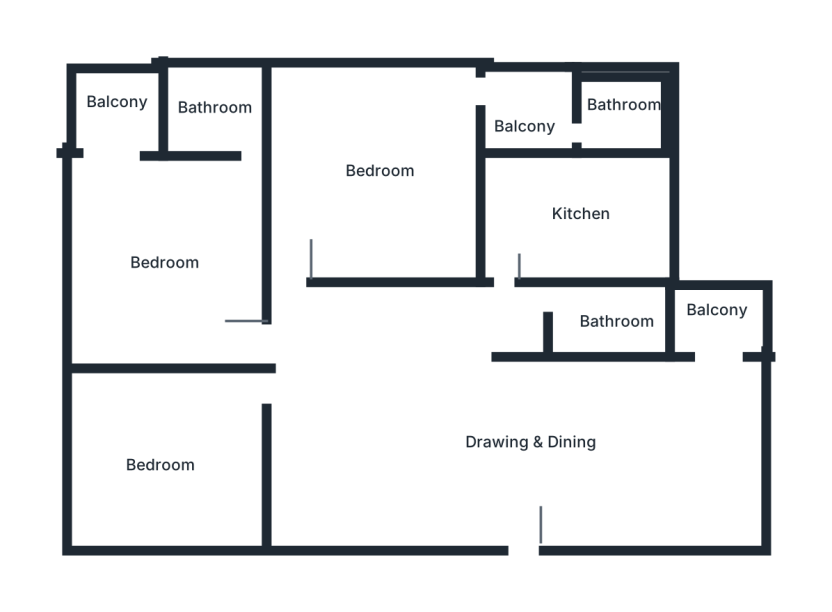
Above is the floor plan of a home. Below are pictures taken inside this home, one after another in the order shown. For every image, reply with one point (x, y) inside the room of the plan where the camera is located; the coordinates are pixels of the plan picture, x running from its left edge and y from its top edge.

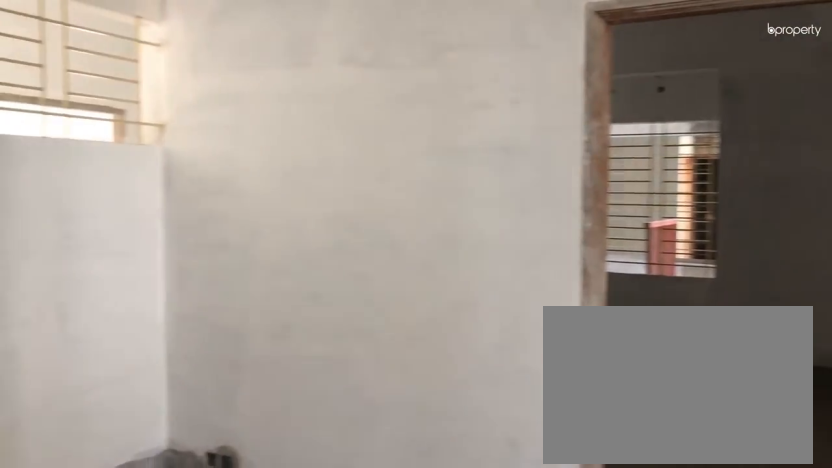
(324, 507)
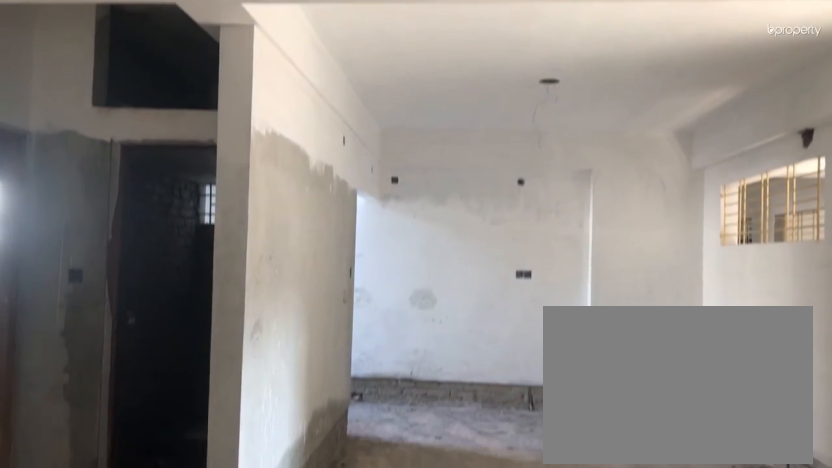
(457, 437)
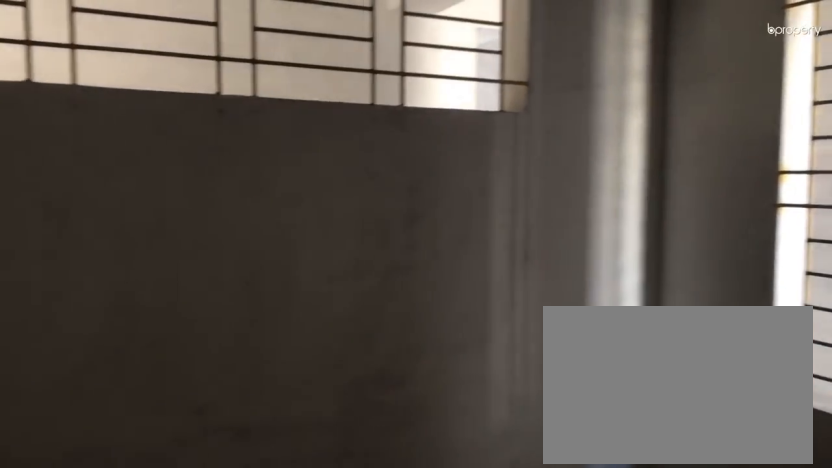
(169, 465)
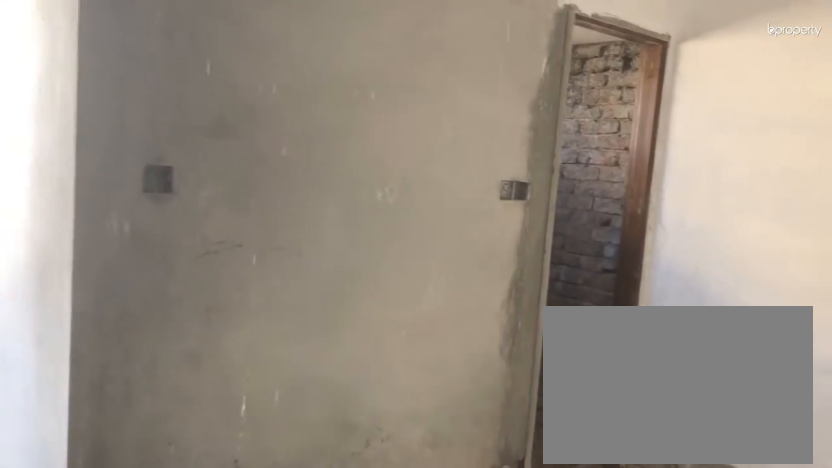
(164, 257)
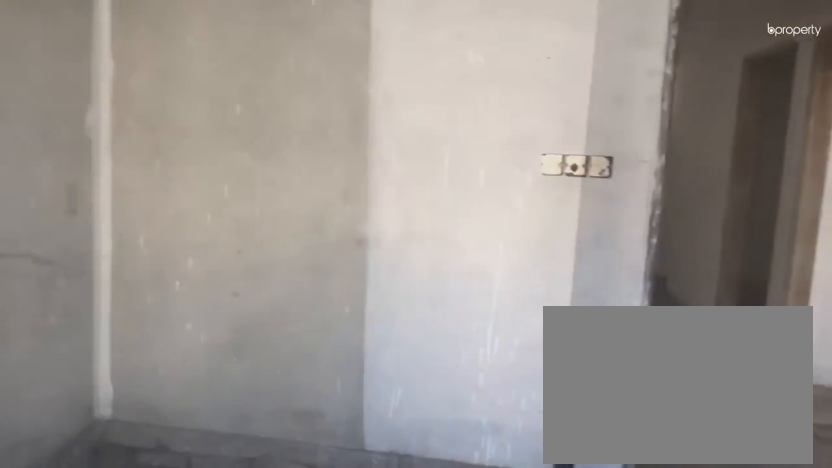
(372, 174)
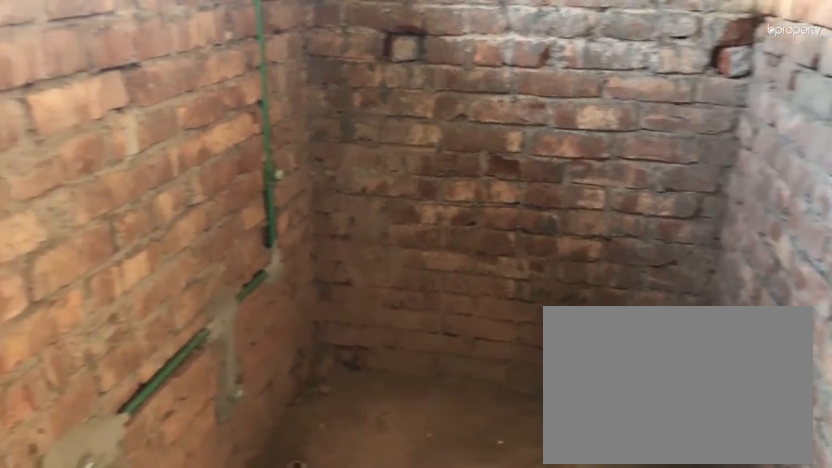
(621, 111)
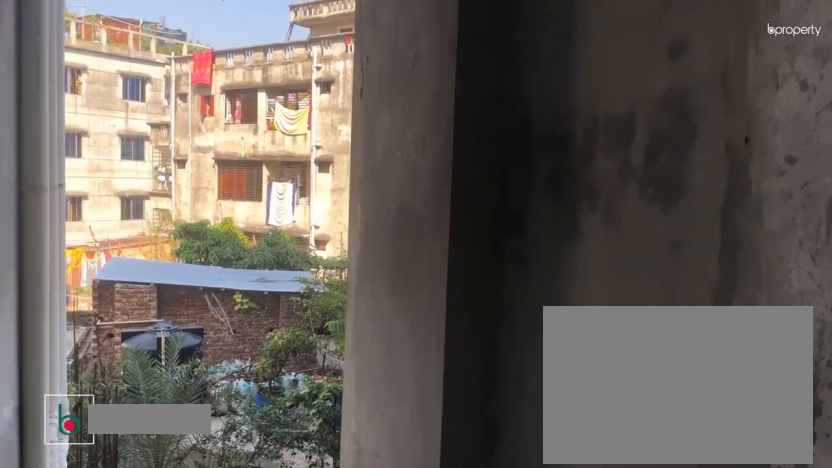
(718, 322)
